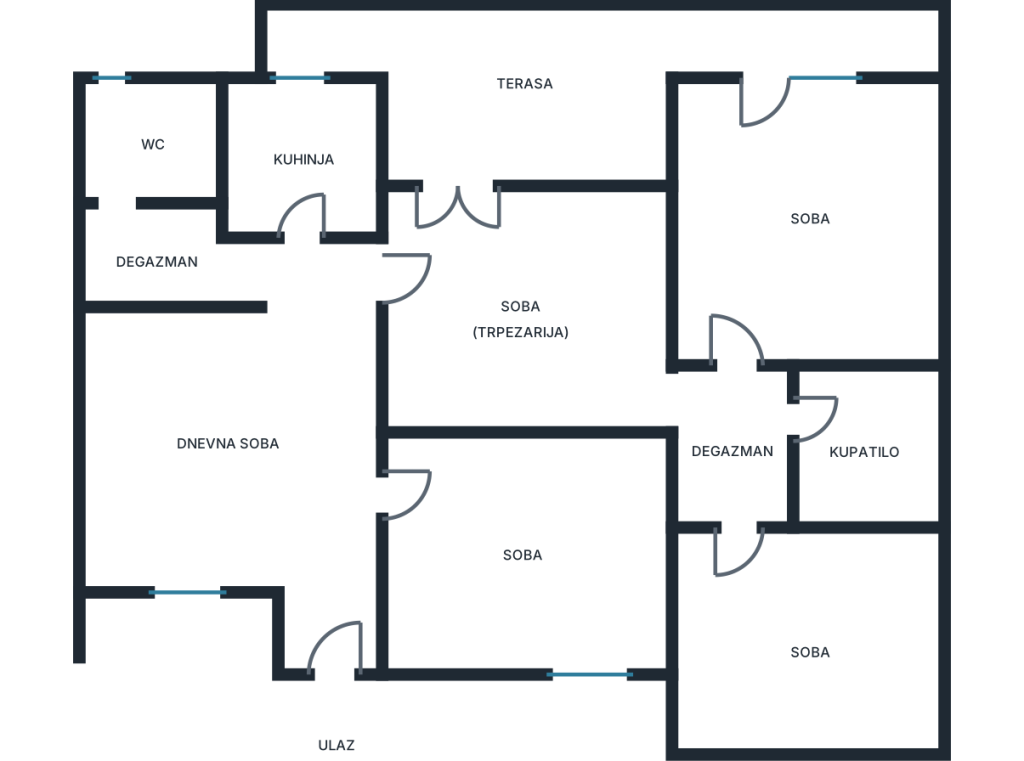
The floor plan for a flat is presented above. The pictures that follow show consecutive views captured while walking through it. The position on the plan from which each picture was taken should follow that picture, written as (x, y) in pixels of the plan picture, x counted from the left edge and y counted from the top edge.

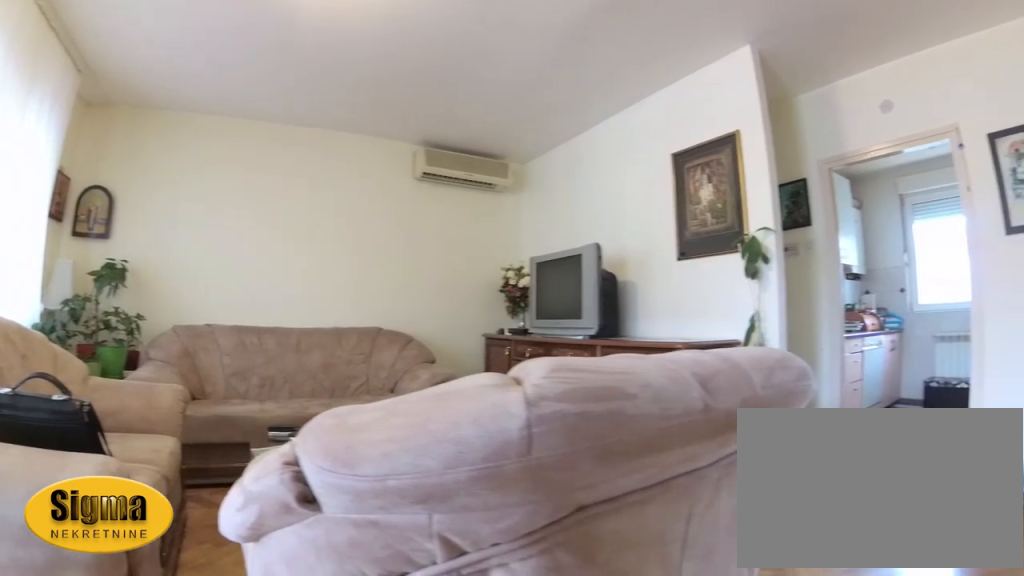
(363, 527)
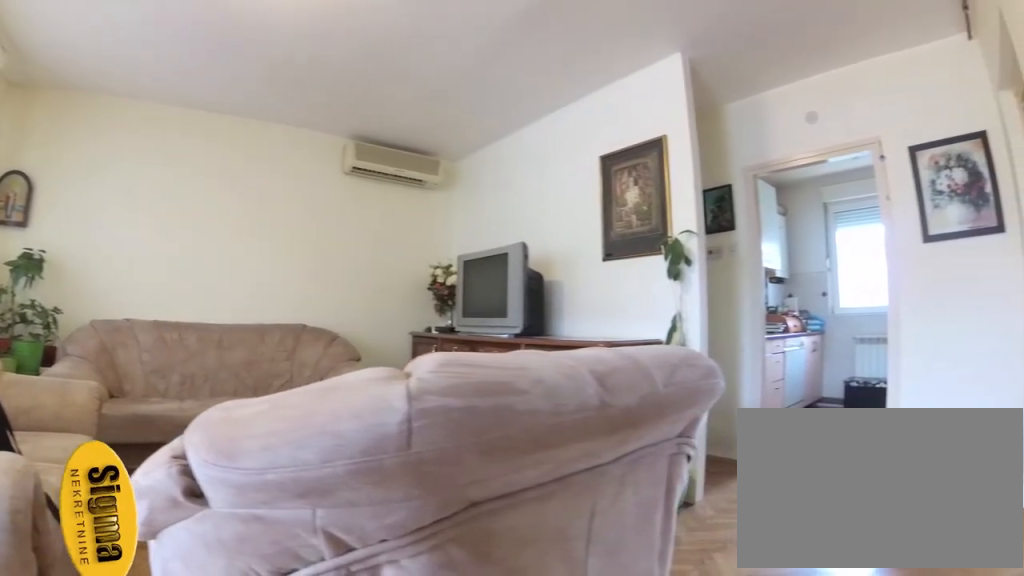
(359, 530)
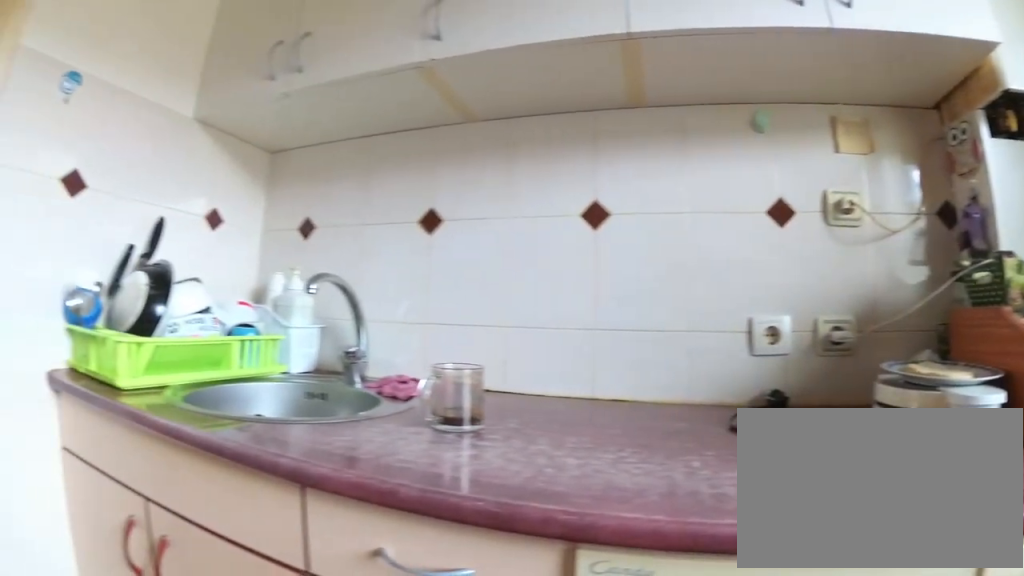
(329, 109)
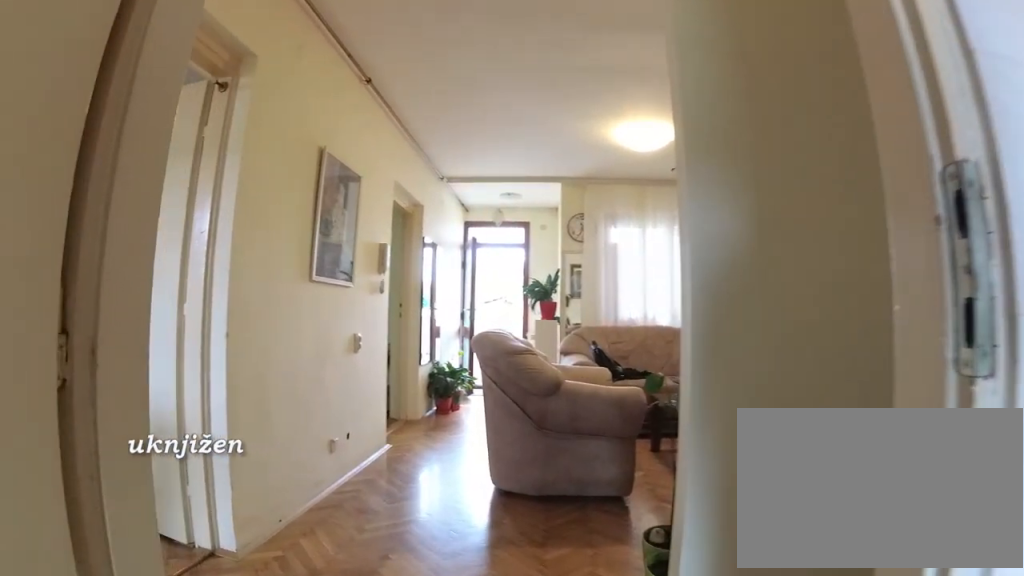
(290, 164)
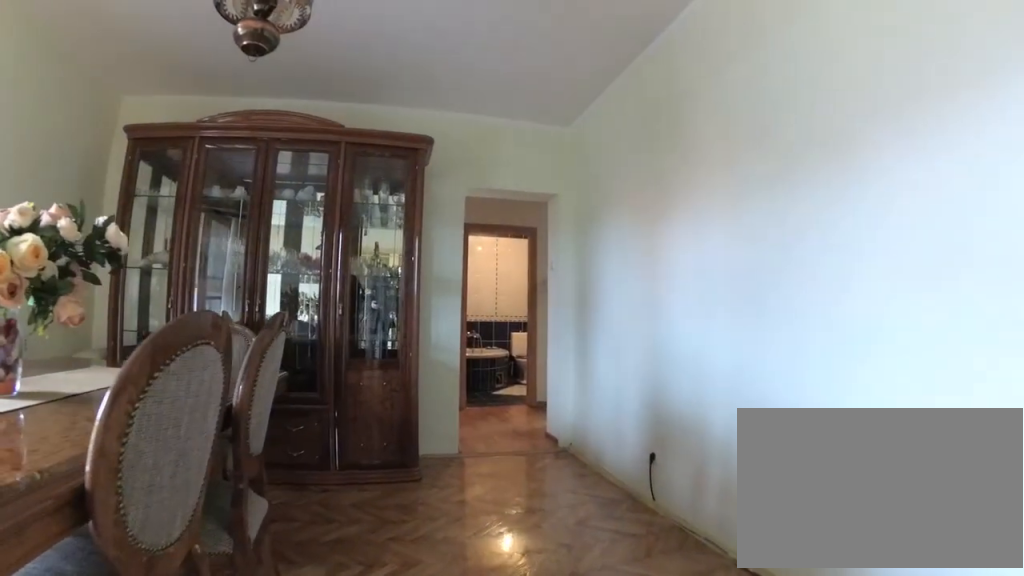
(401, 334)
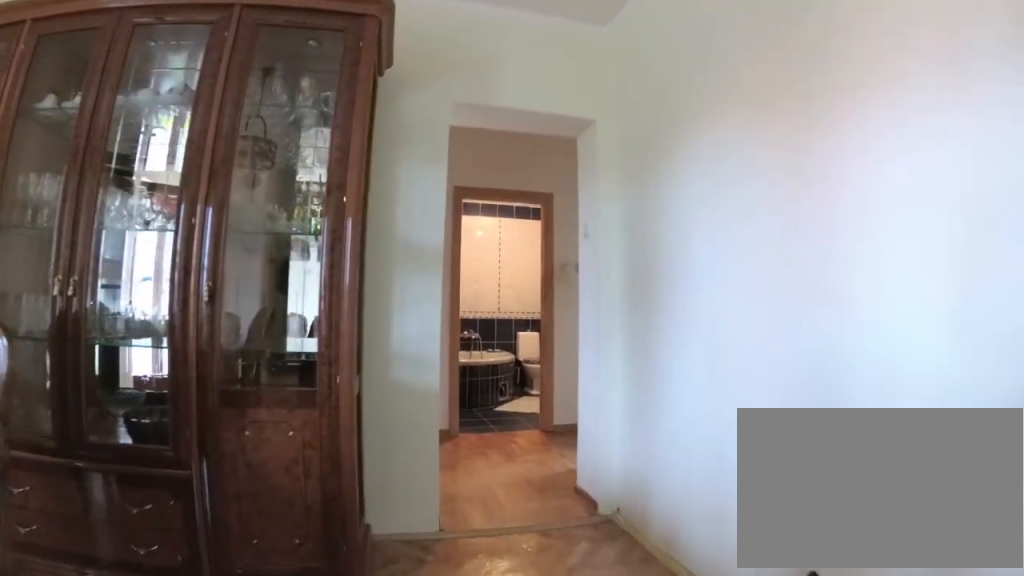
(474, 347)
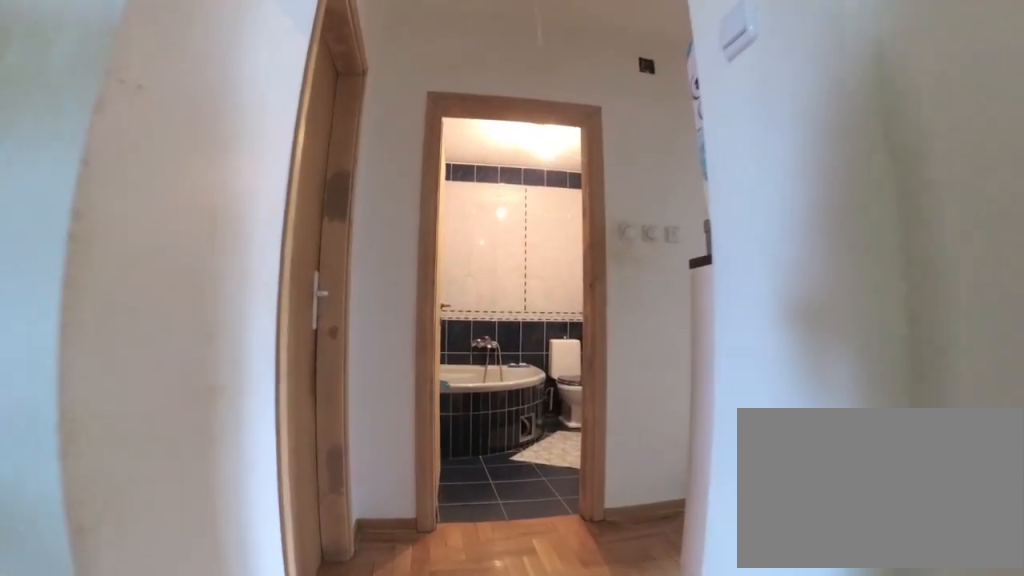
(579, 381)
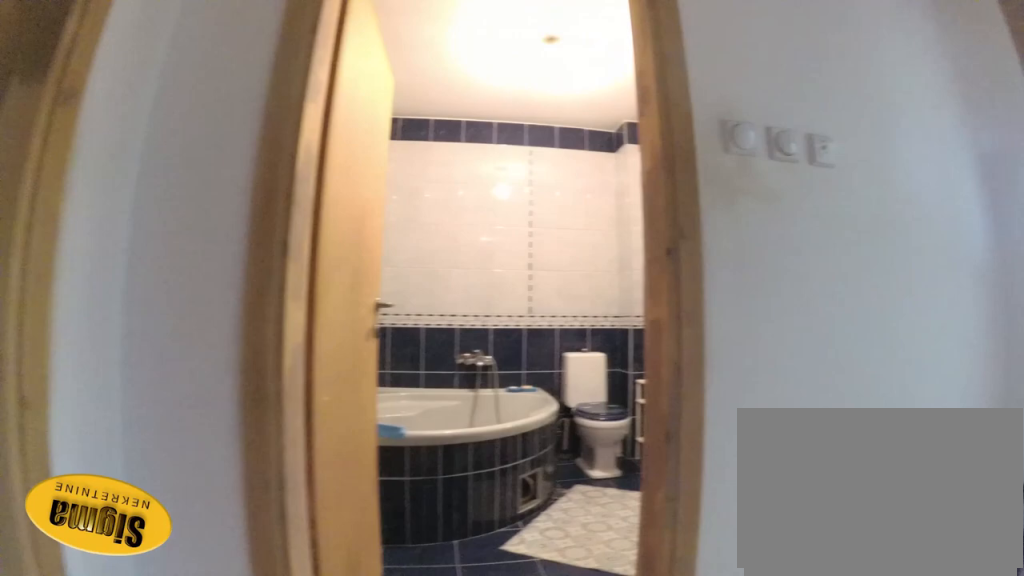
(668, 414)
